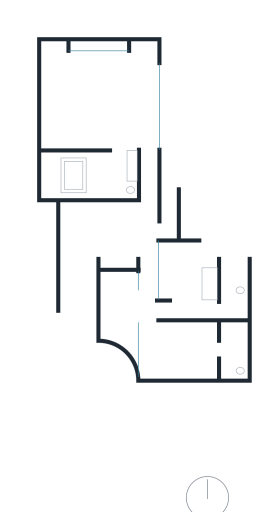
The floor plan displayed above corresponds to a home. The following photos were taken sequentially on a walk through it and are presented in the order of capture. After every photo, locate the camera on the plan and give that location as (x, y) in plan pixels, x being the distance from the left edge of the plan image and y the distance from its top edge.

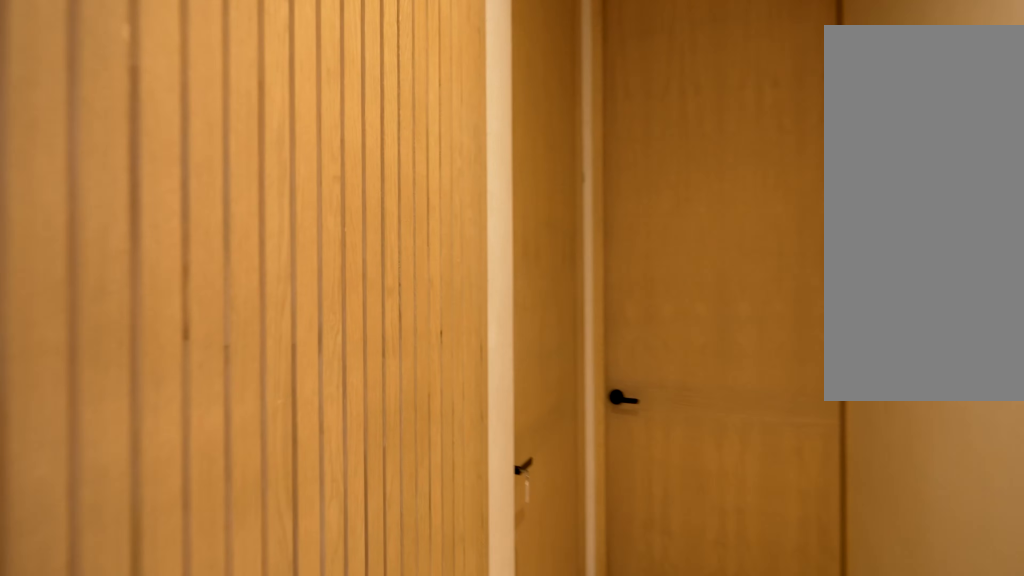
(147, 243)
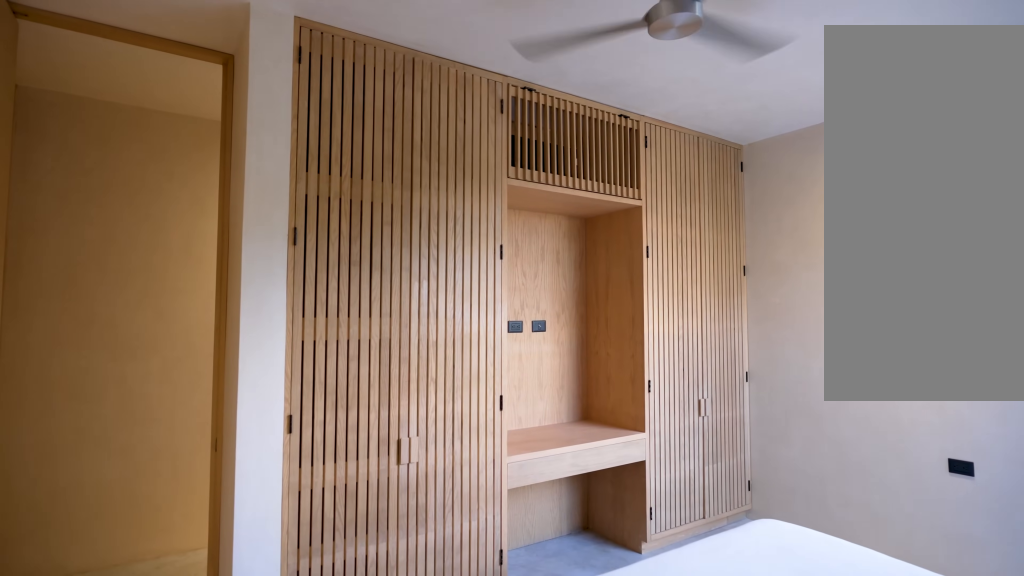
(148, 319)
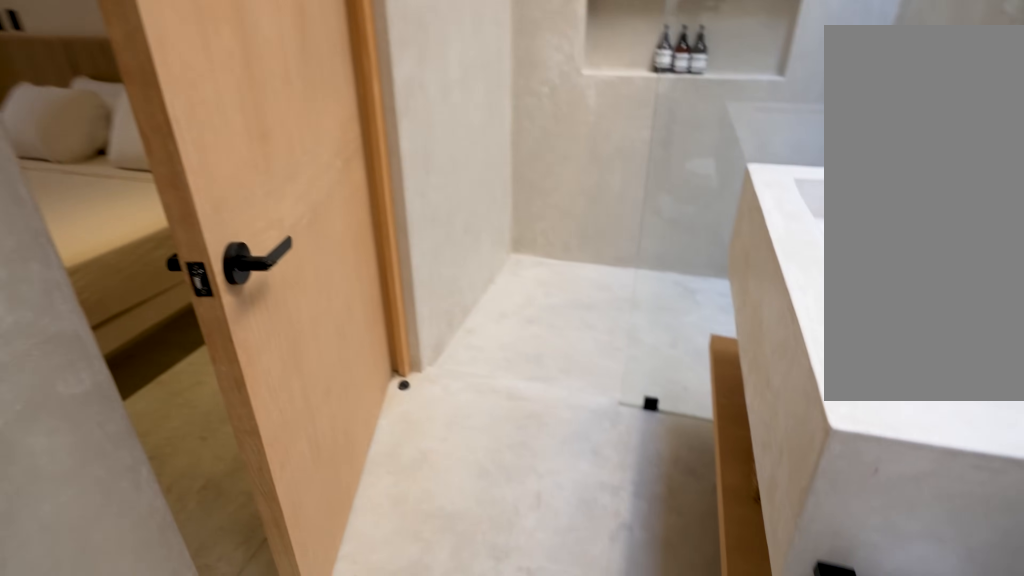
(233, 364)
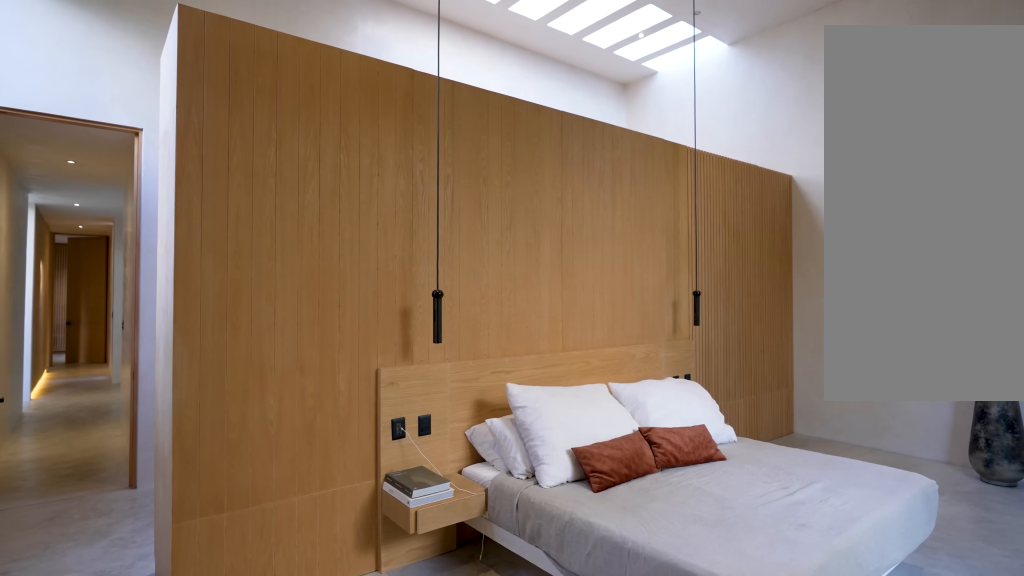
(145, 61)
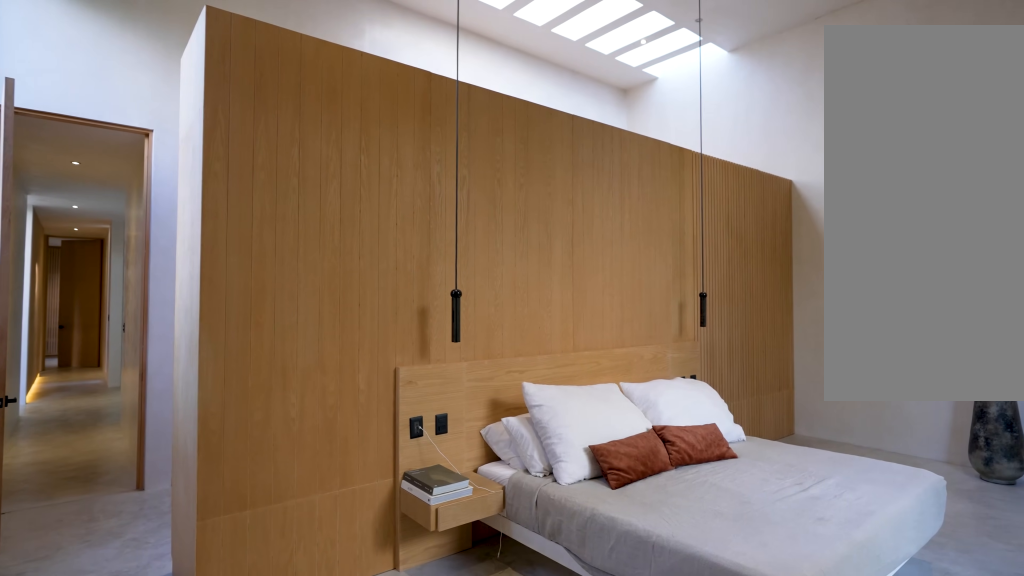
(145, 61)
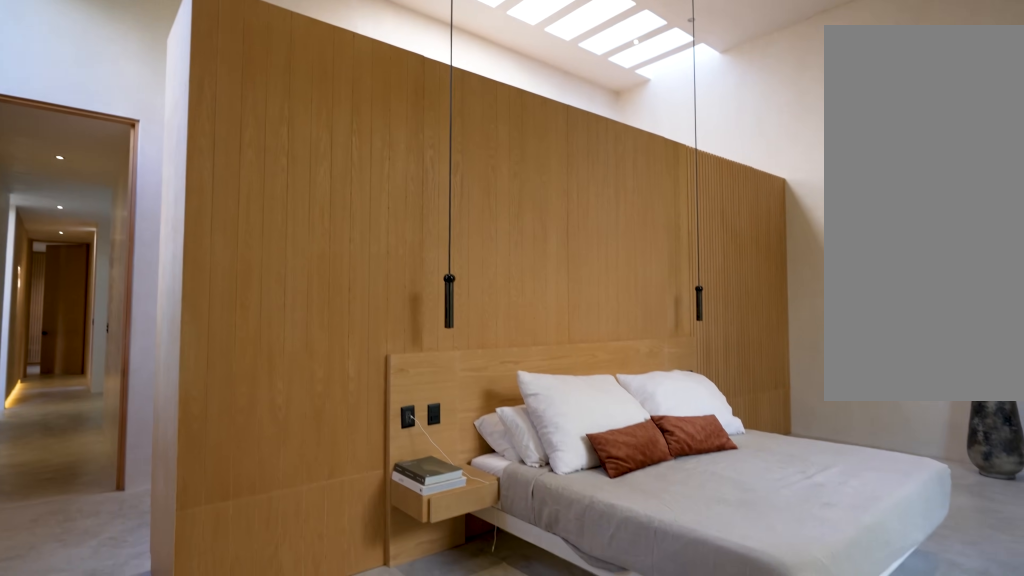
(145, 61)
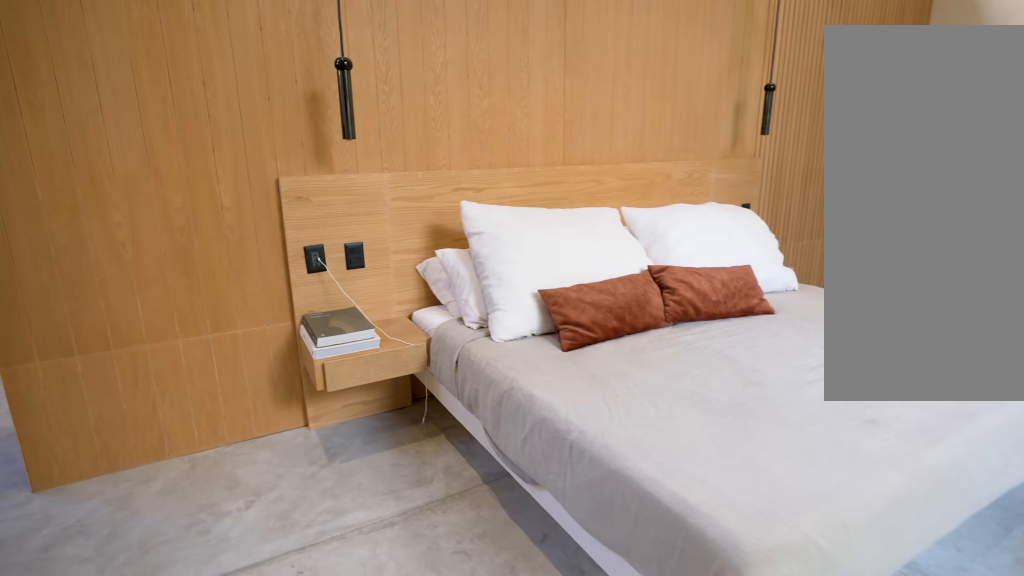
(128, 75)
